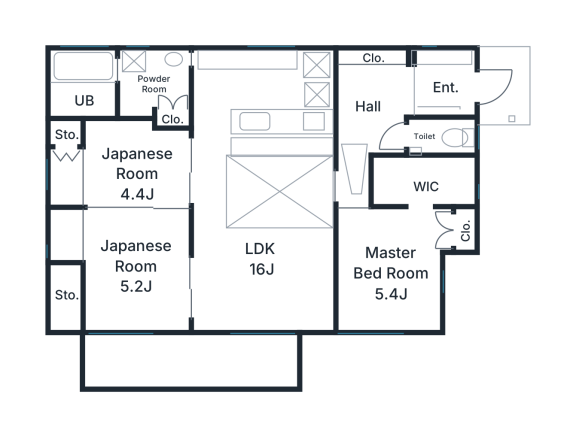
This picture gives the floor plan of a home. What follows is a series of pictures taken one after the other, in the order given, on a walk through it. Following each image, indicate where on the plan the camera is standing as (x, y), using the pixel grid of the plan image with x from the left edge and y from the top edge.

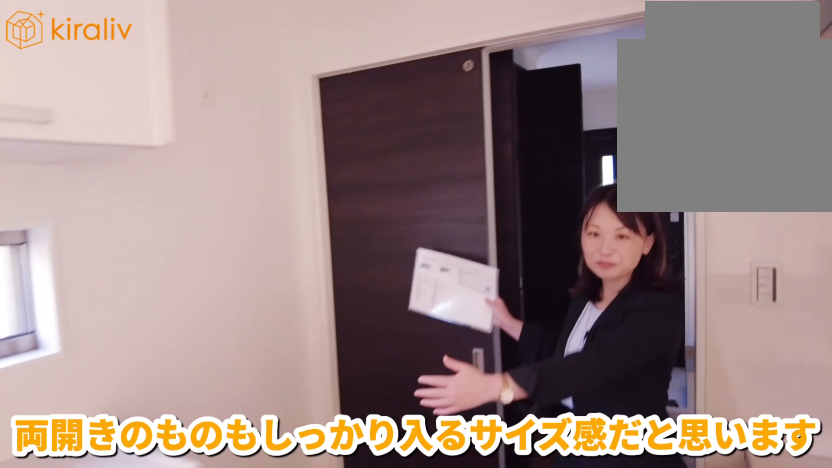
(249, 97)
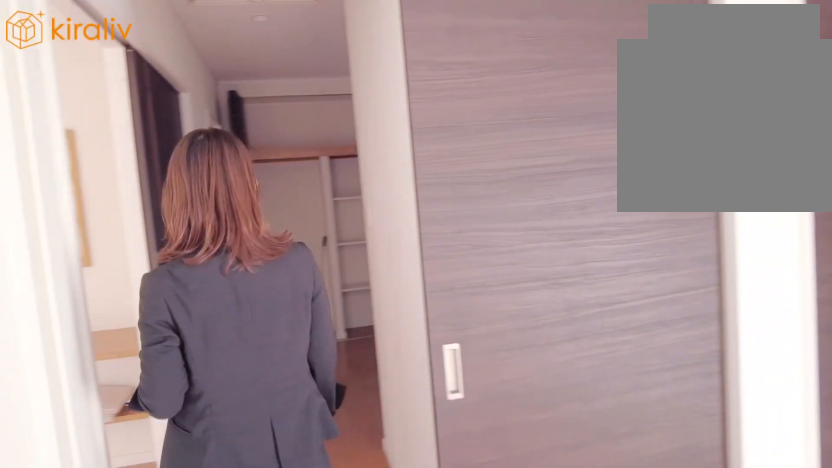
(364, 232)
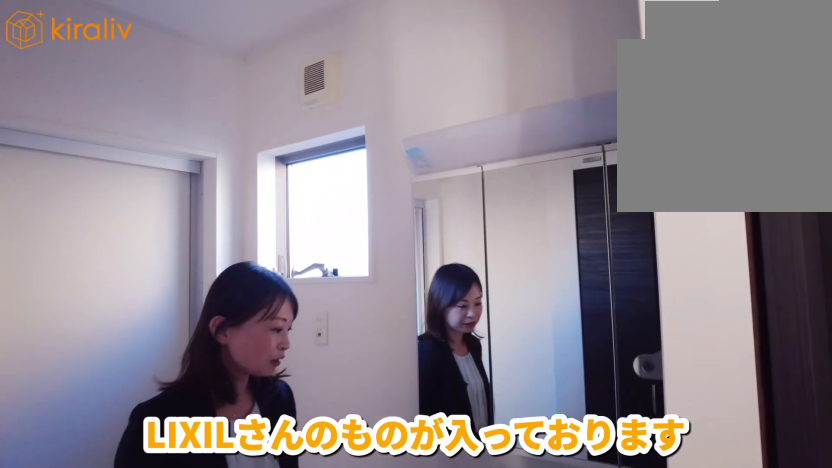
(155, 97)
